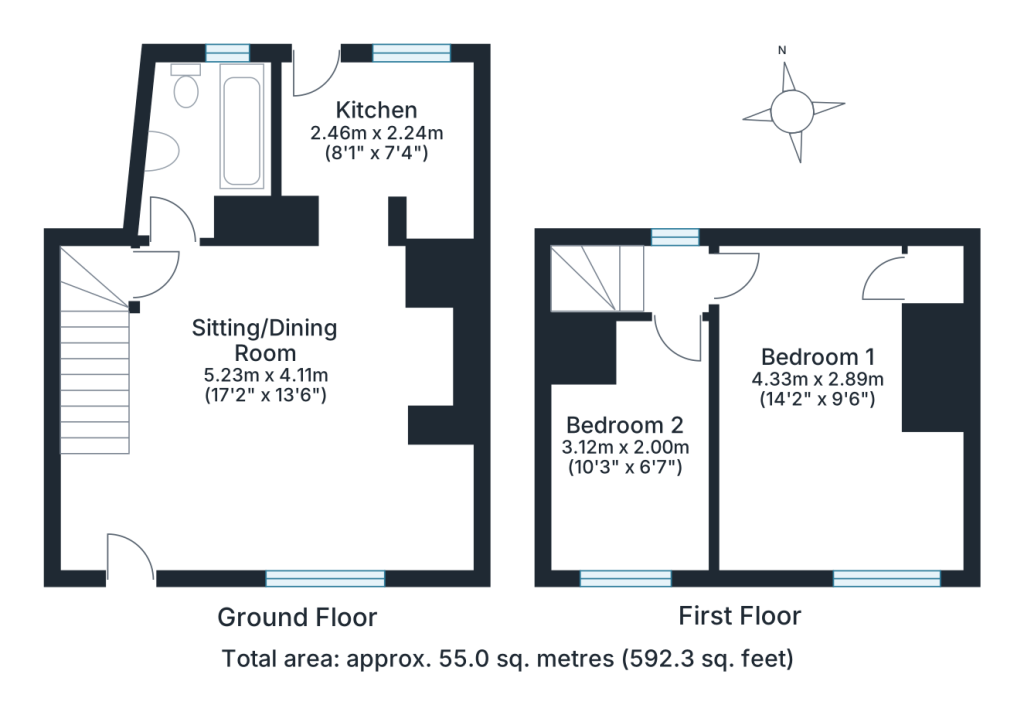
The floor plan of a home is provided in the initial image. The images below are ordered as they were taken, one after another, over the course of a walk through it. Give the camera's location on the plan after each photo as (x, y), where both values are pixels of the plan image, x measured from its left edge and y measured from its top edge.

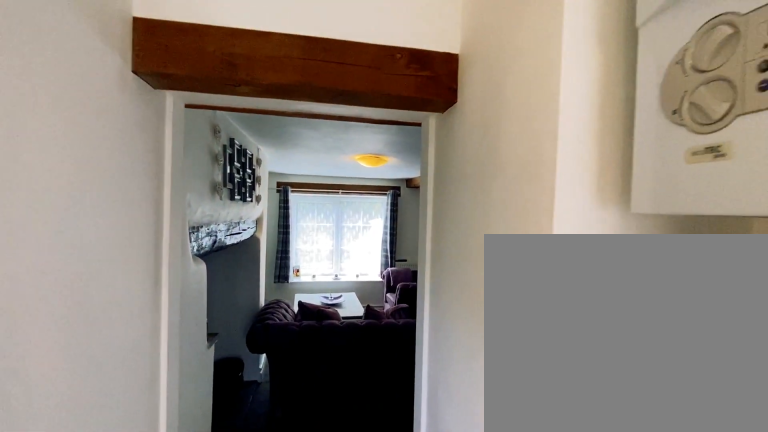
(357, 224)
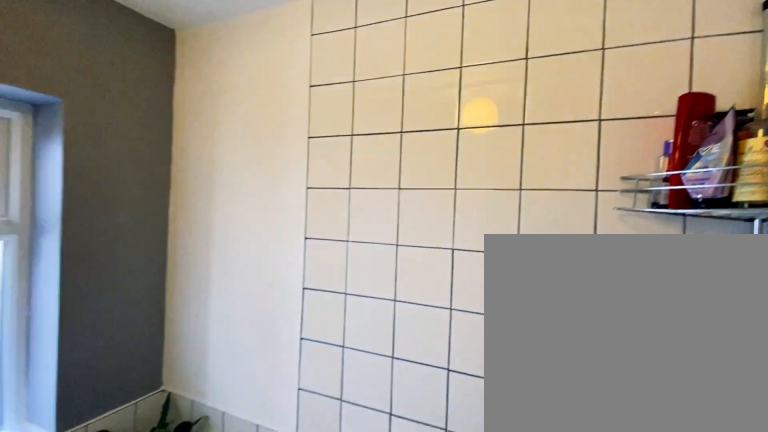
(210, 131)
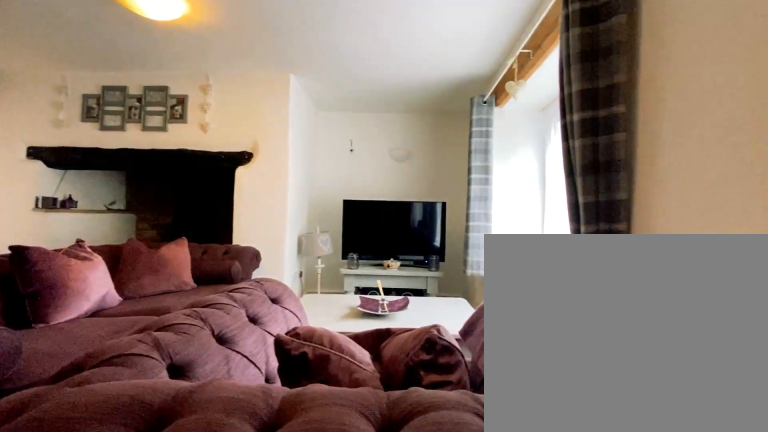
(191, 473)
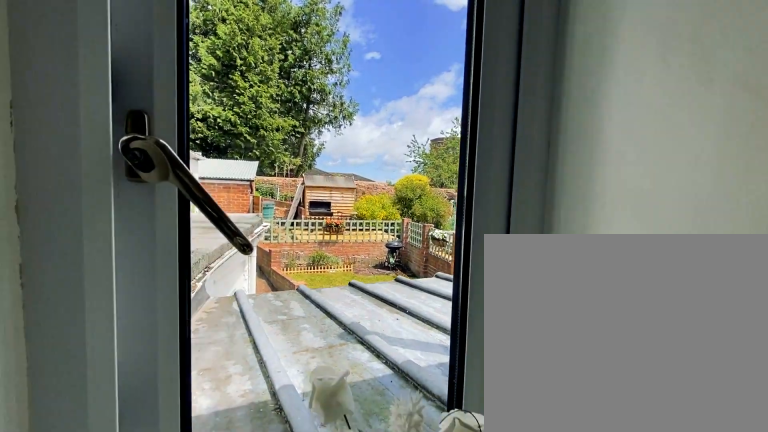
(678, 289)
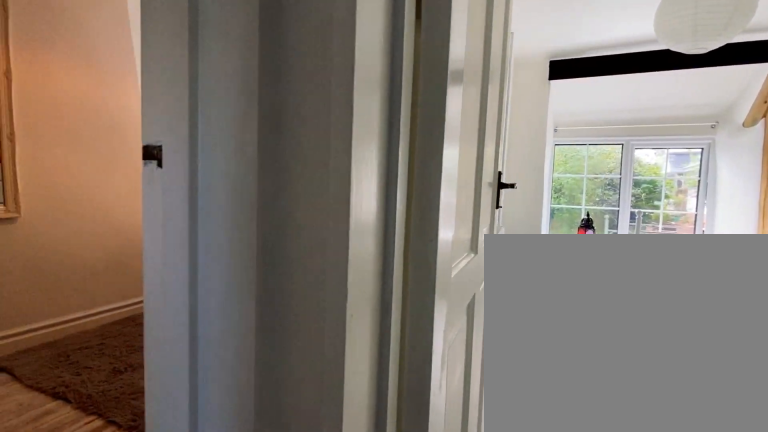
(685, 268)
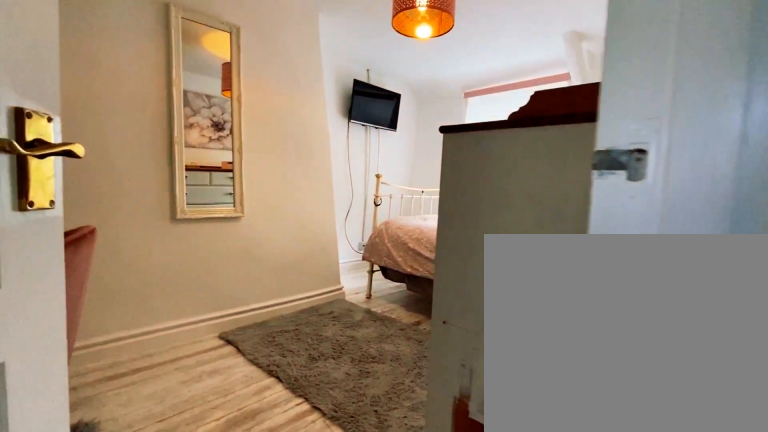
(725, 309)
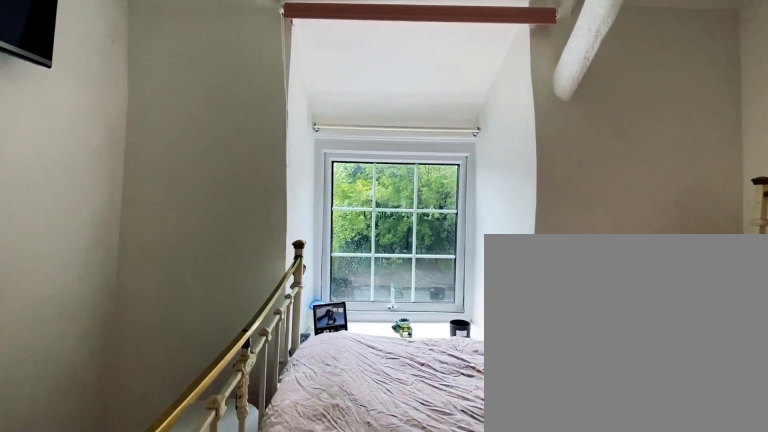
(820, 445)
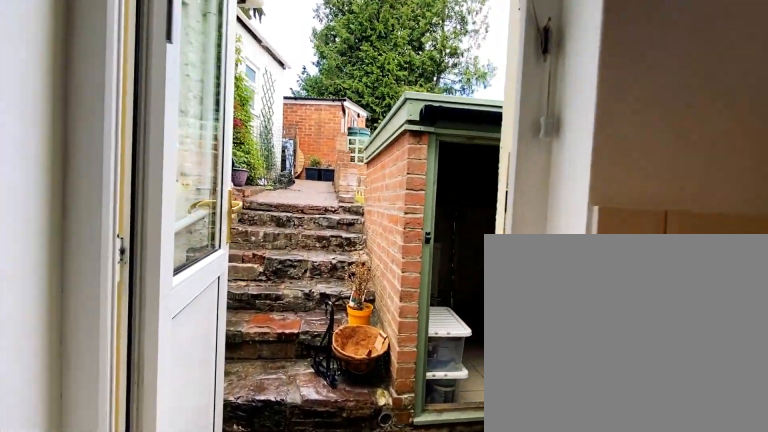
(324, 85)
